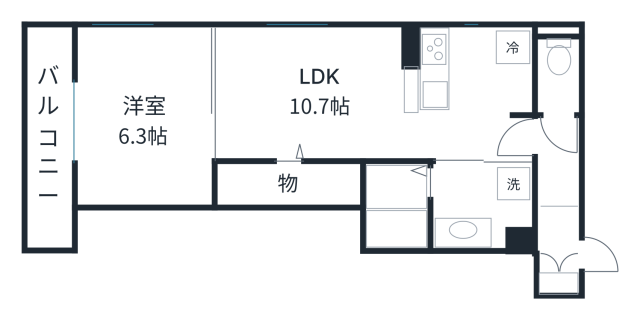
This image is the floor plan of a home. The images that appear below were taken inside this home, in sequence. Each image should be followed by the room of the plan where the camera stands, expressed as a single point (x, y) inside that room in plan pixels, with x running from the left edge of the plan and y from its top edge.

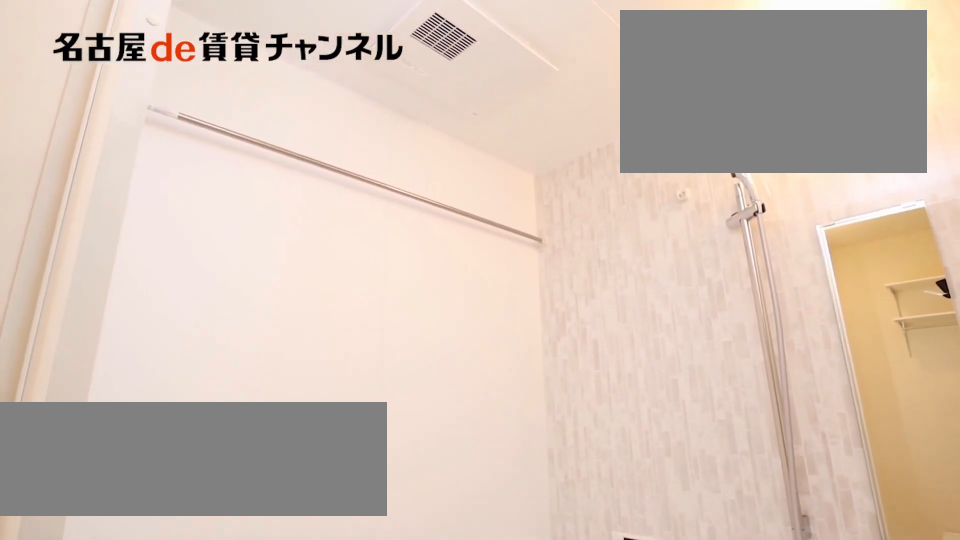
(396, 209)
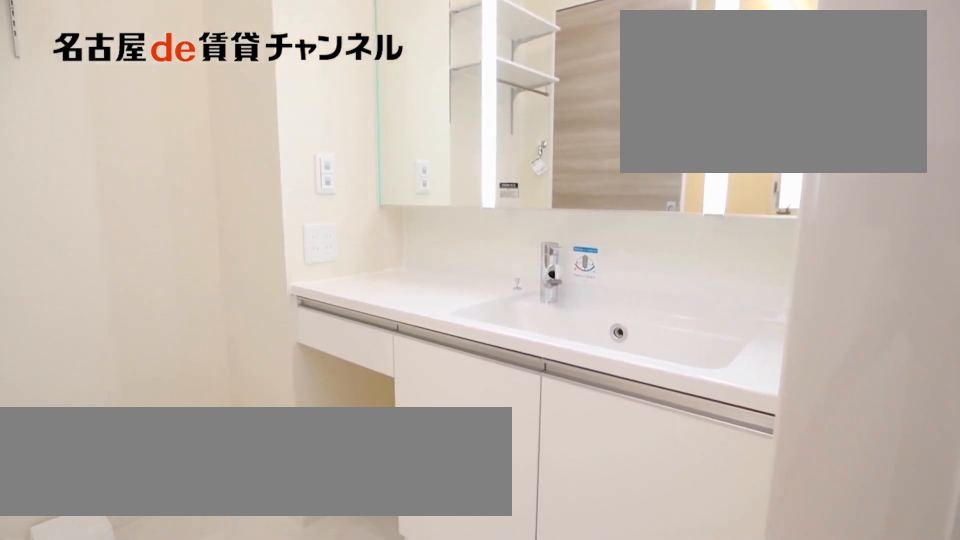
(483, 208)
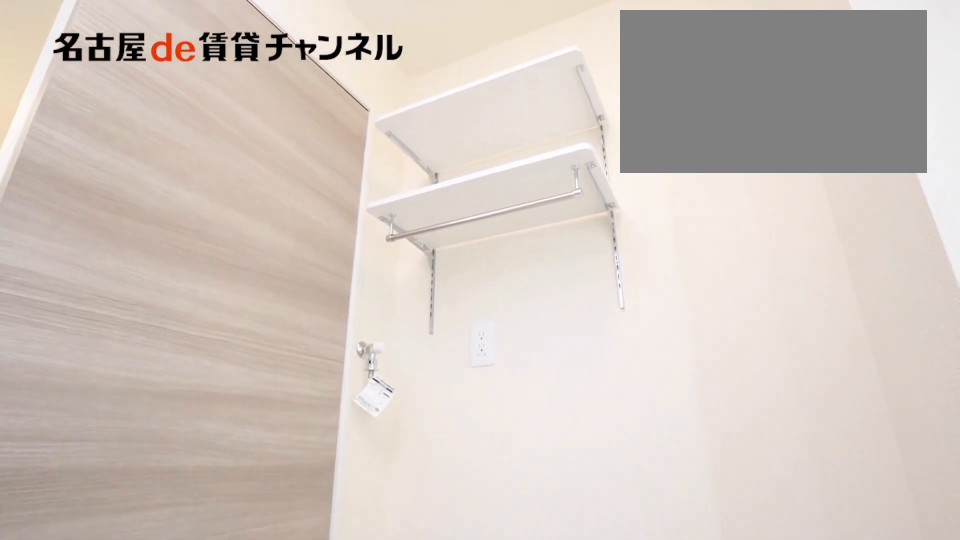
(483, 208)
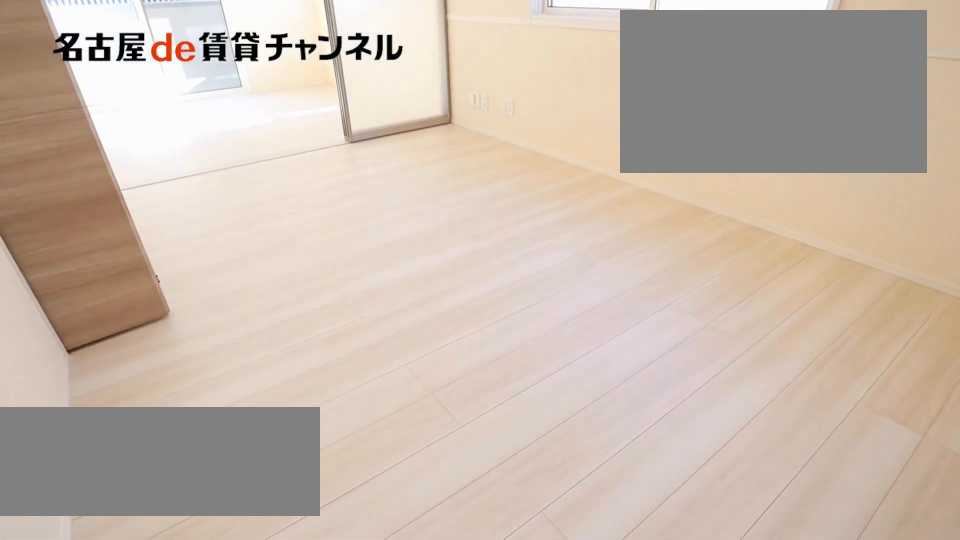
(308, 95)
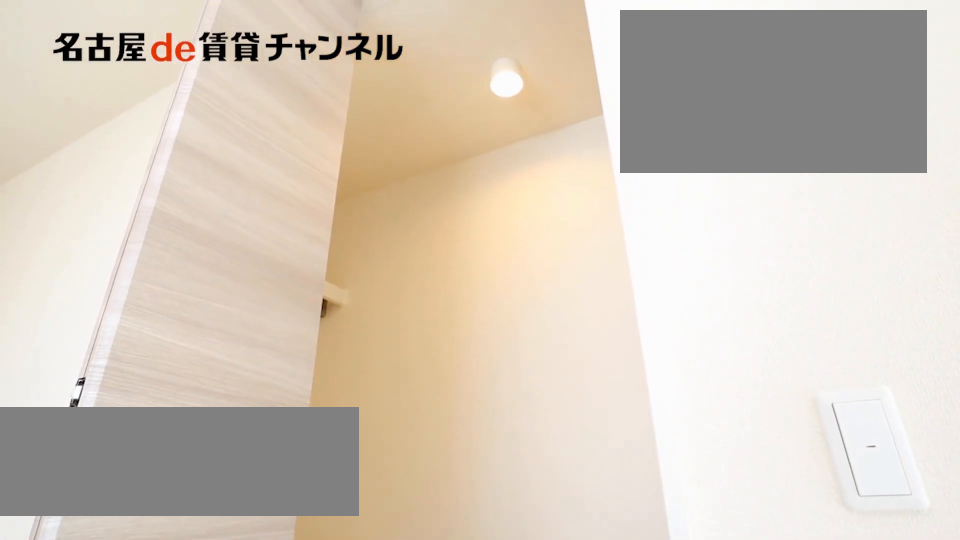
(288, 186)
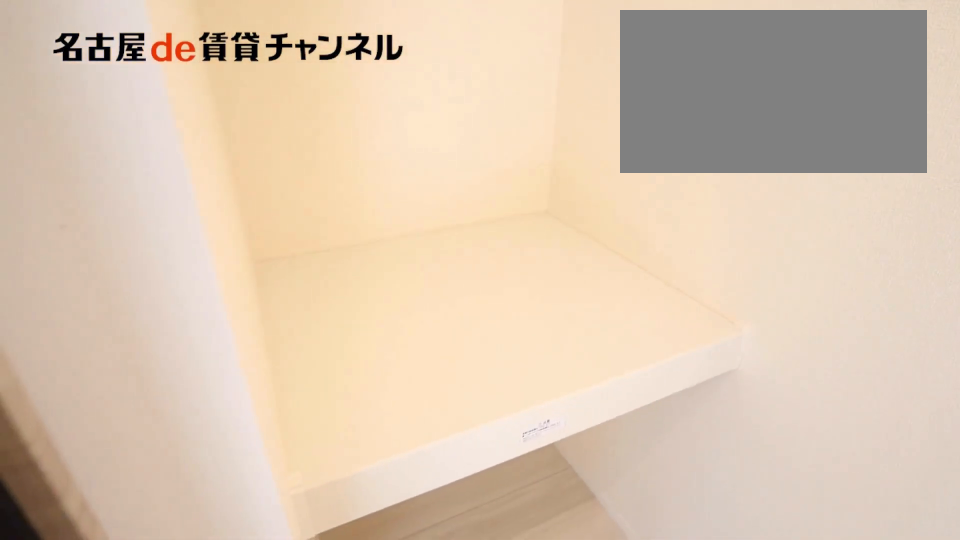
(288, 186)
